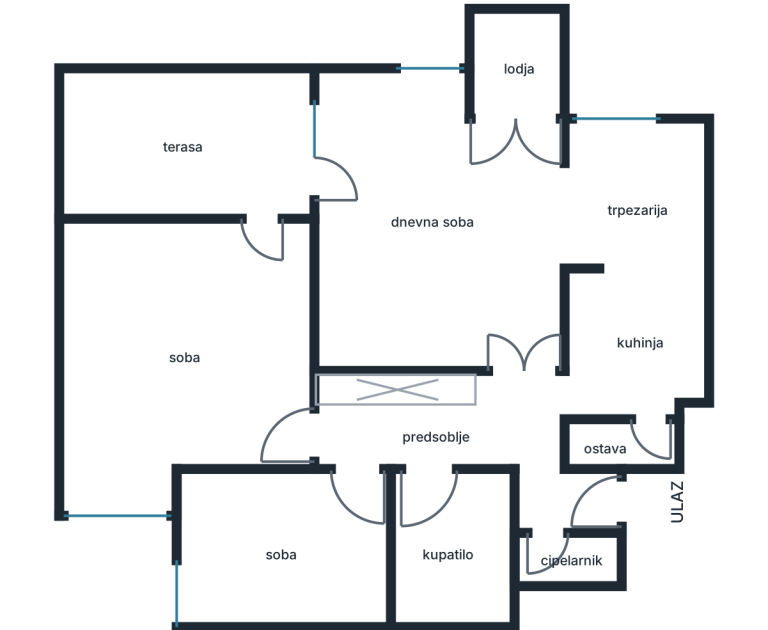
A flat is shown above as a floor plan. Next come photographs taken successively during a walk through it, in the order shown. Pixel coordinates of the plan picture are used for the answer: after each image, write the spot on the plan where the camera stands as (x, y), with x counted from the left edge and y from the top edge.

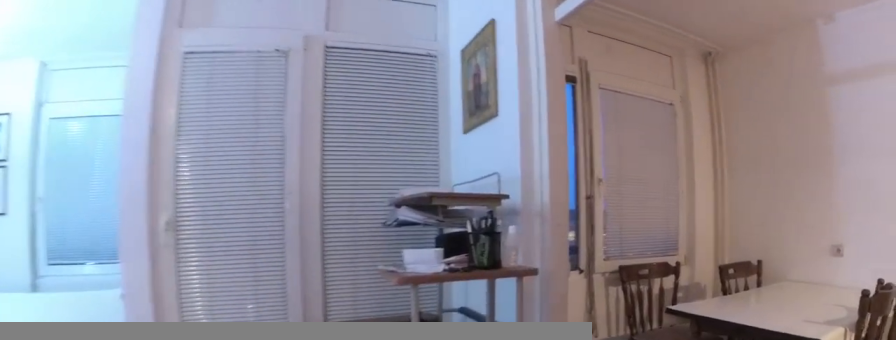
(522, 265)
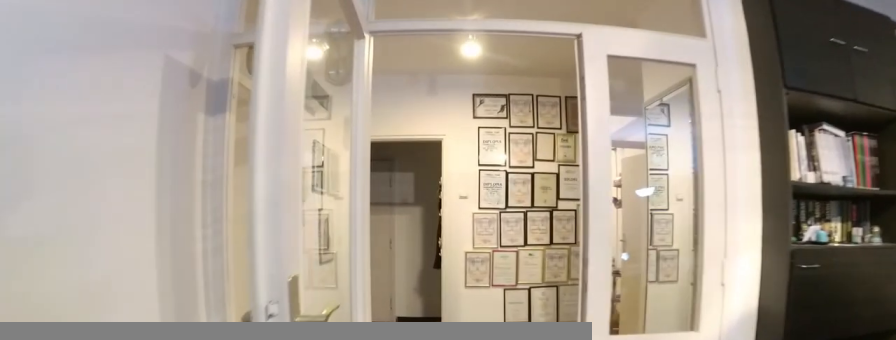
(525, 254)
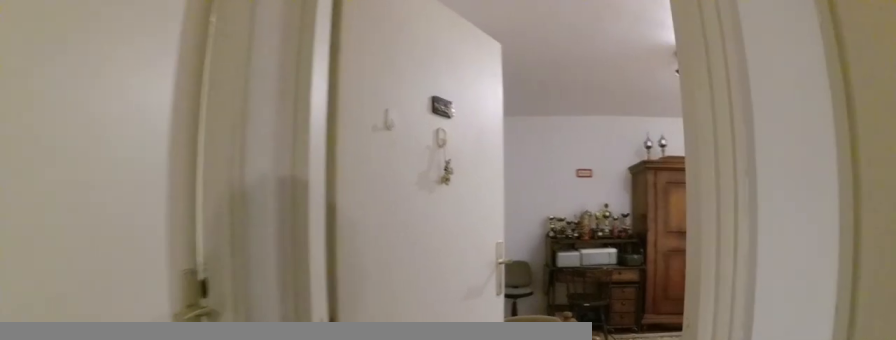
(414, 429)
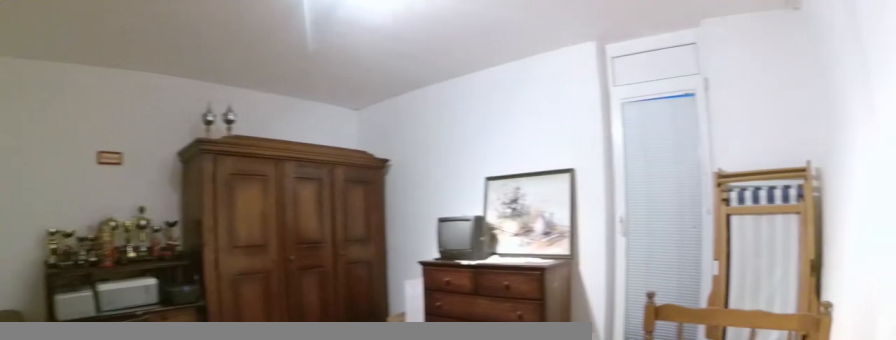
(303, 419)
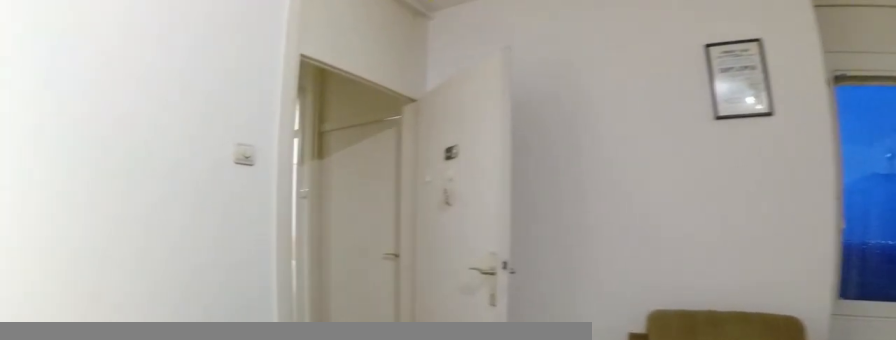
(267, 299)
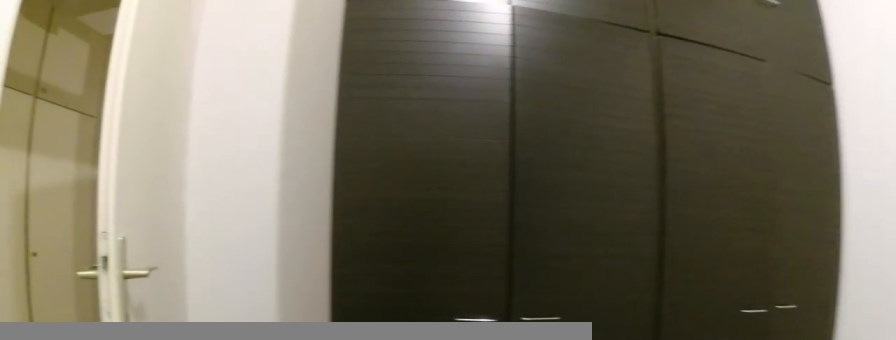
(208, 526)
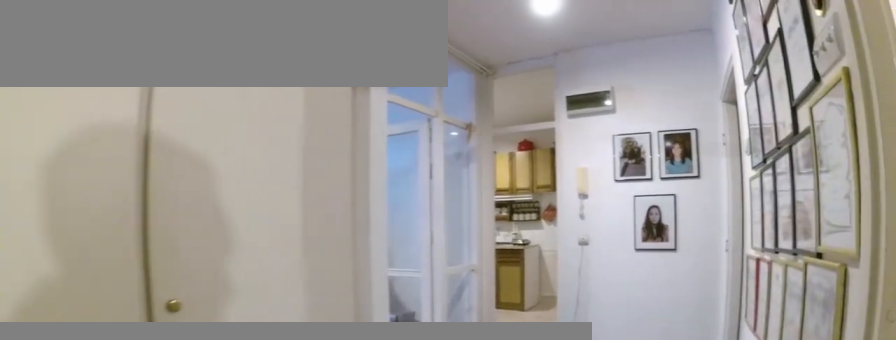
(360, 441)
